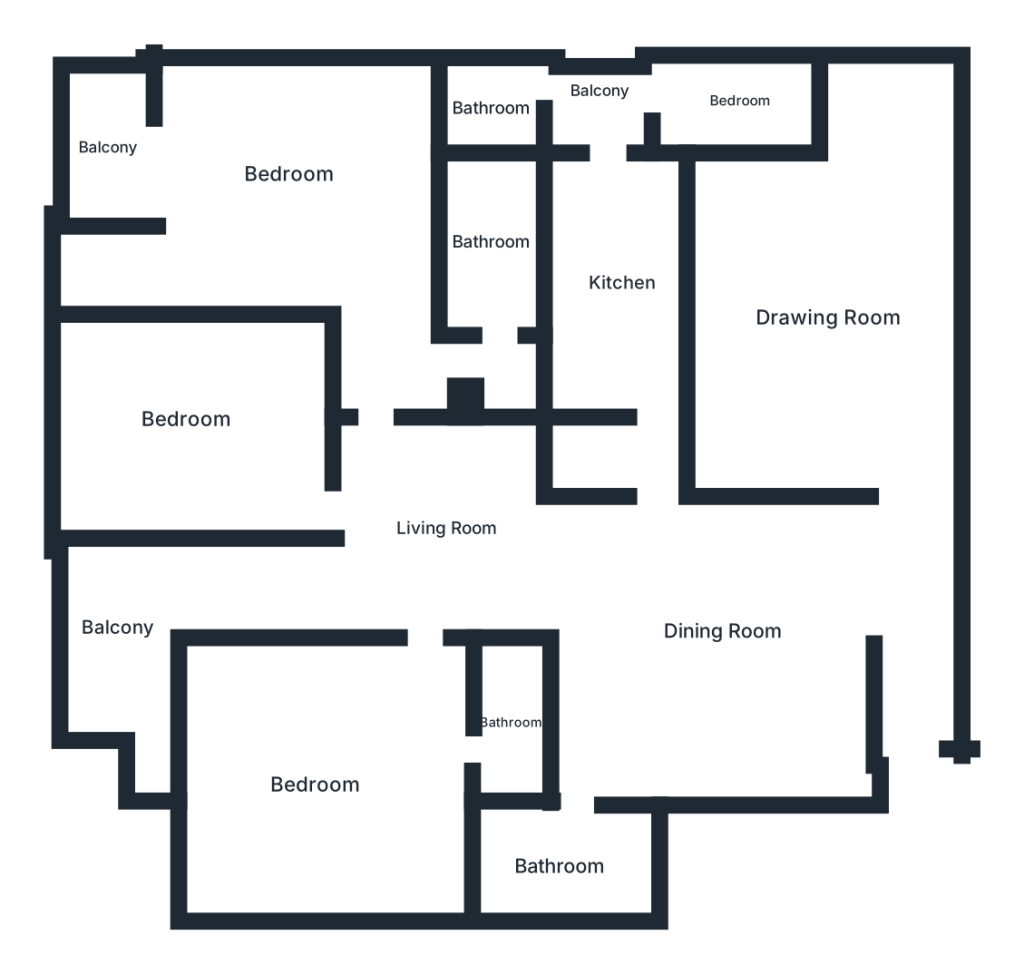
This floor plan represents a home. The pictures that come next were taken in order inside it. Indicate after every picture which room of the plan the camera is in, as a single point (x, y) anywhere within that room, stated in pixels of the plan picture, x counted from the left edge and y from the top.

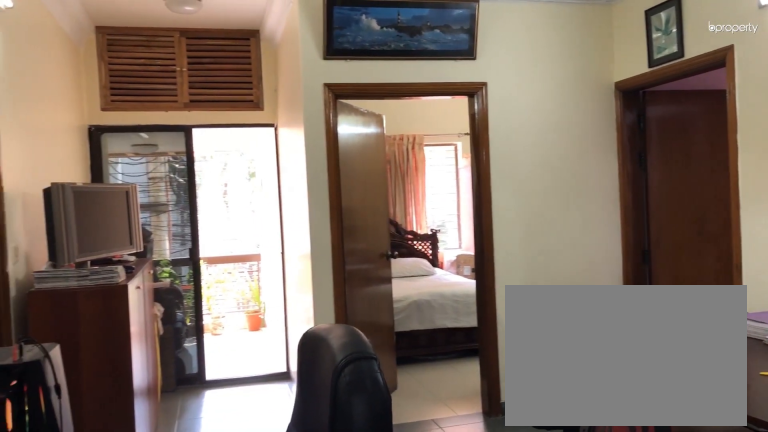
(439, 527)
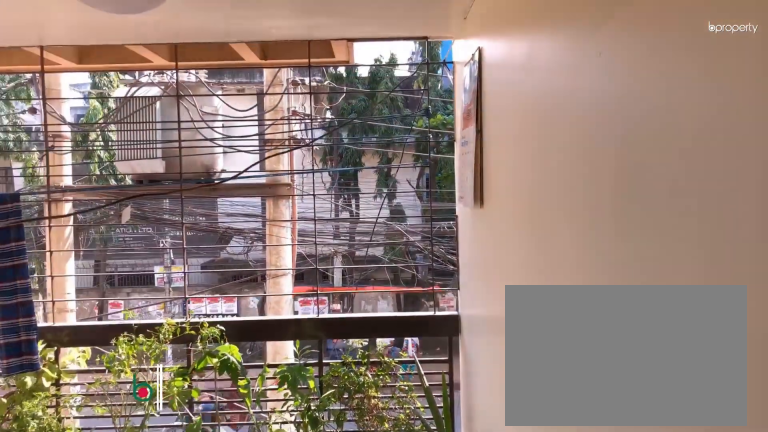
(115, 620)
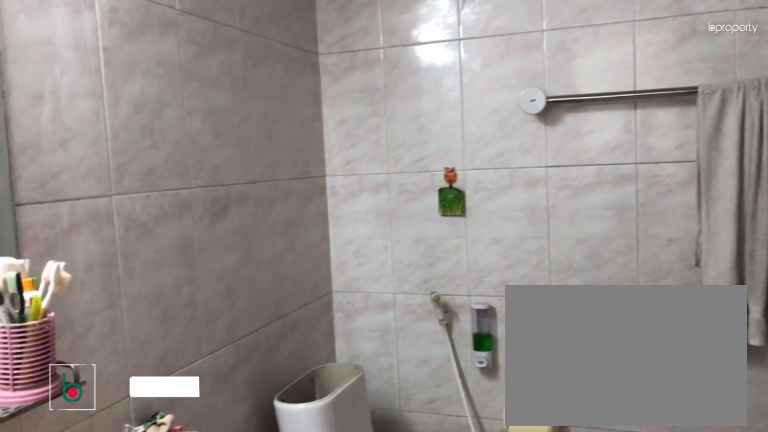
(551, 858)
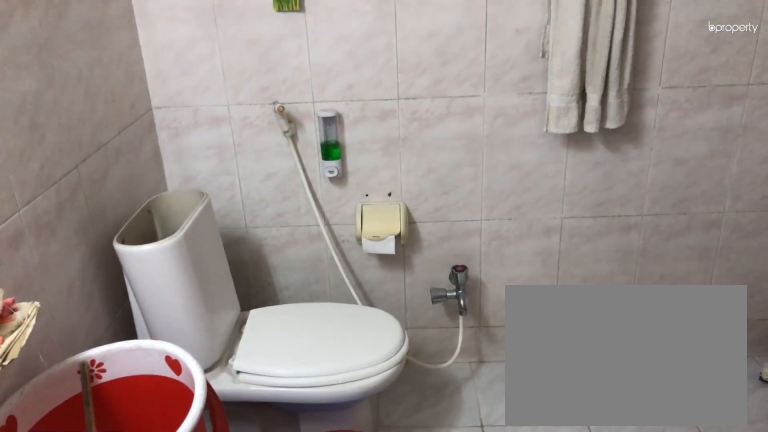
(551, 858)
